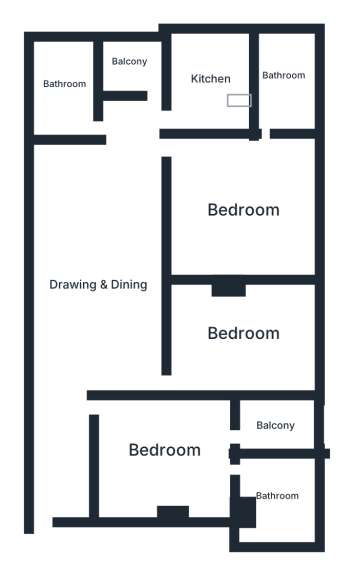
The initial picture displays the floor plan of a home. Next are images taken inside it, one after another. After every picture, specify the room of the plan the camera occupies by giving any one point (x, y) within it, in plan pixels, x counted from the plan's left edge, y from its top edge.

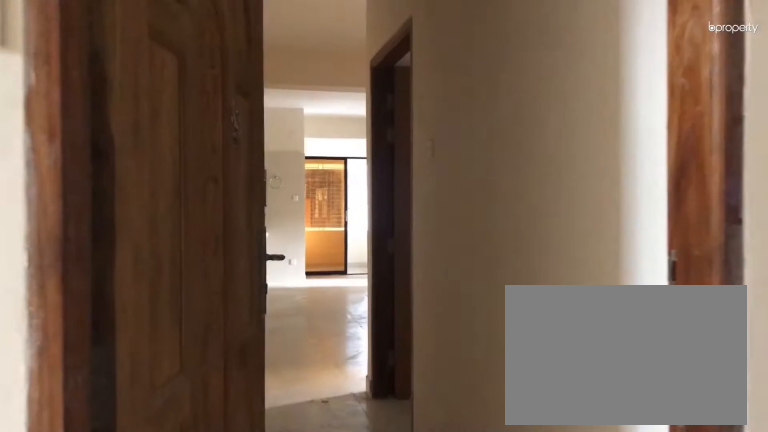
(49, 436)
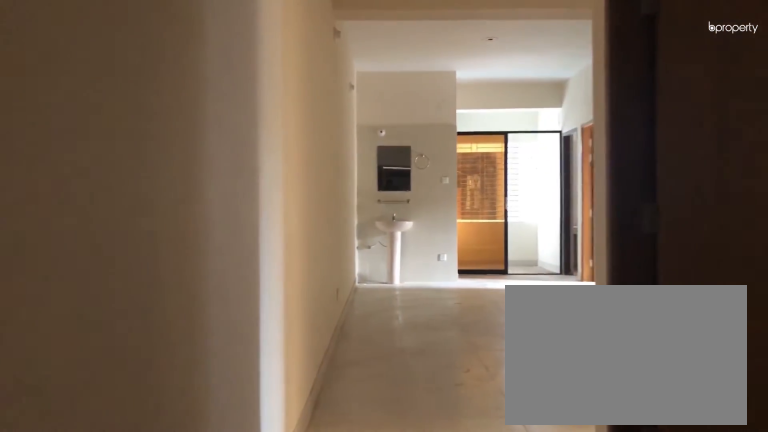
(49, 436)
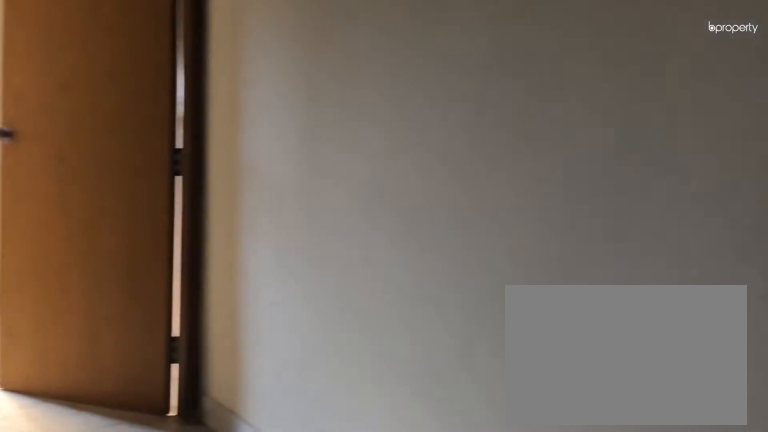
(98, 281)
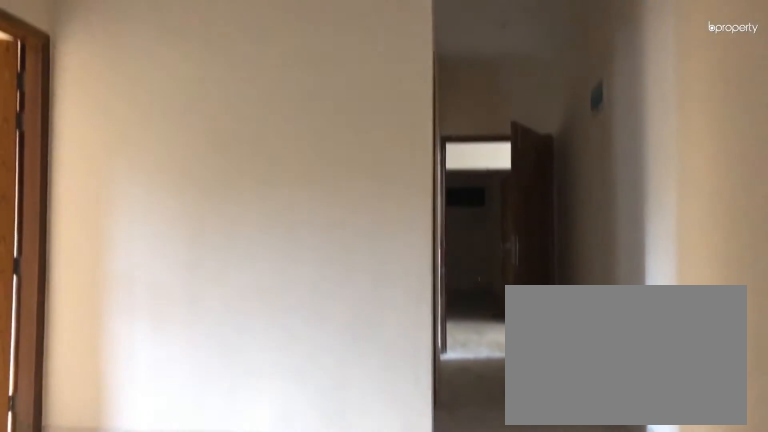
(98, 281)
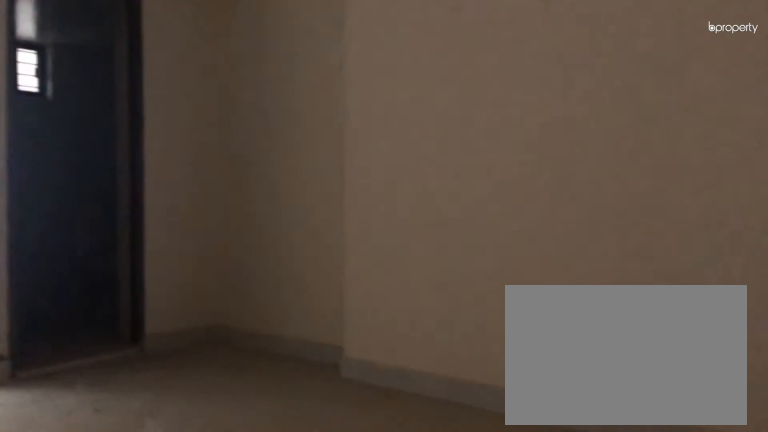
(164, 452)
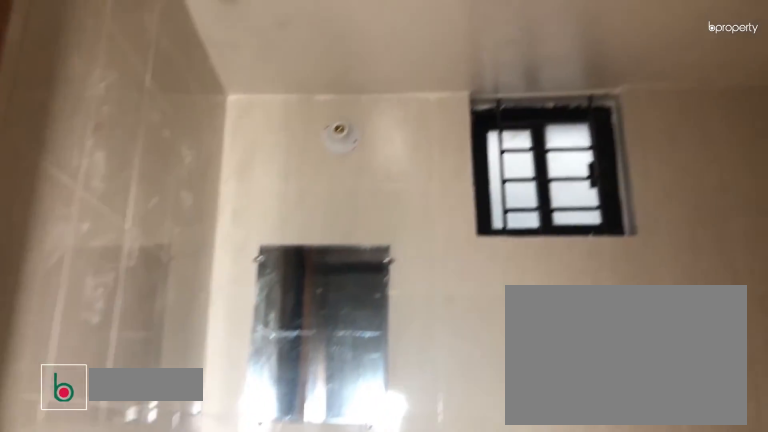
(278, 498)
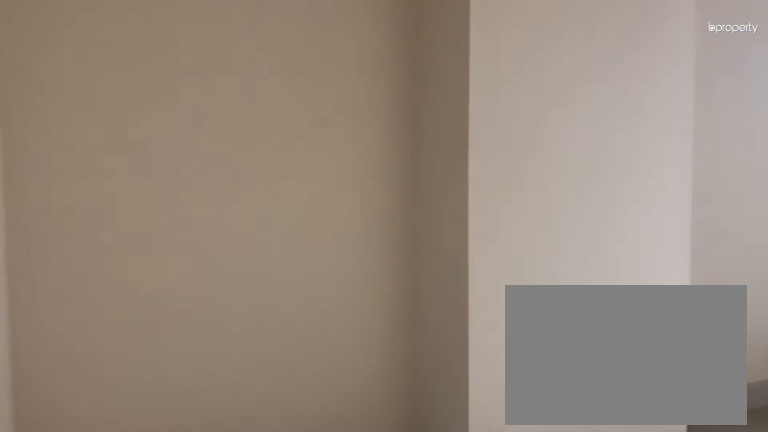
(244, 332)
